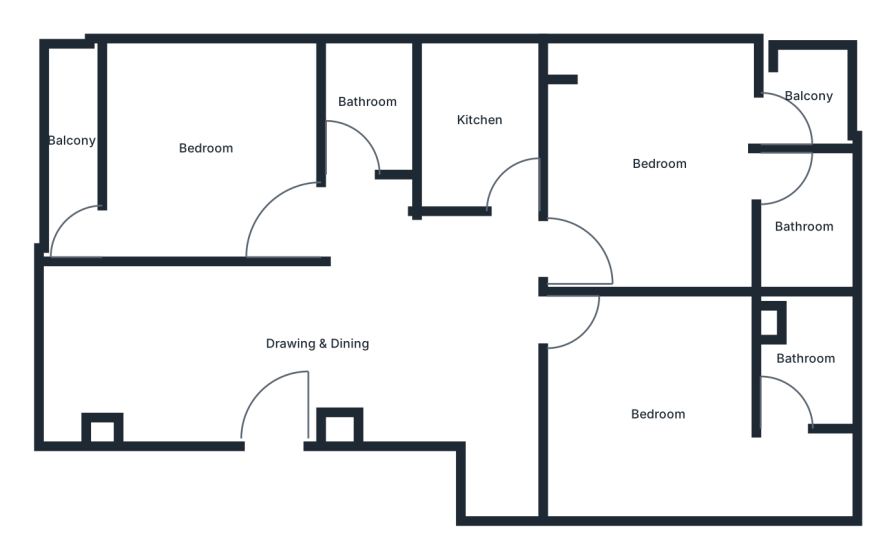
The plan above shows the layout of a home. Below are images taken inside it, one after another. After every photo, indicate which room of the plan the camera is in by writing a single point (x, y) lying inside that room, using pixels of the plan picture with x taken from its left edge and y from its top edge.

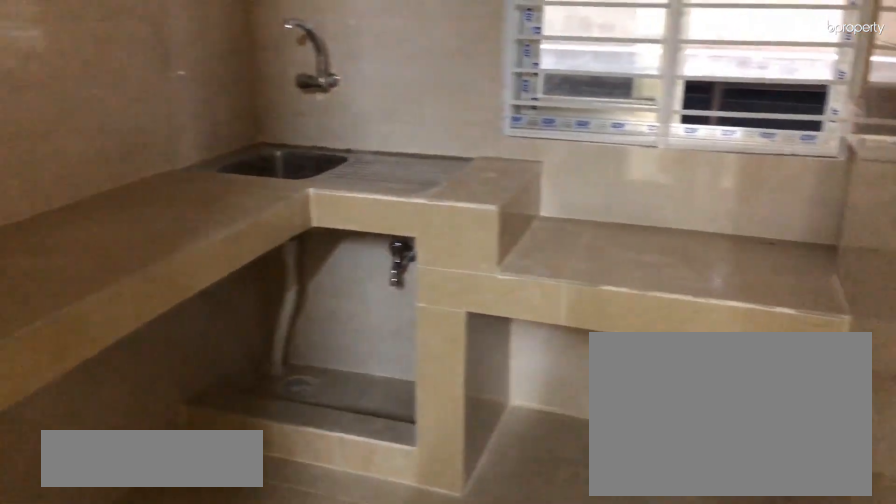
(476, 124)
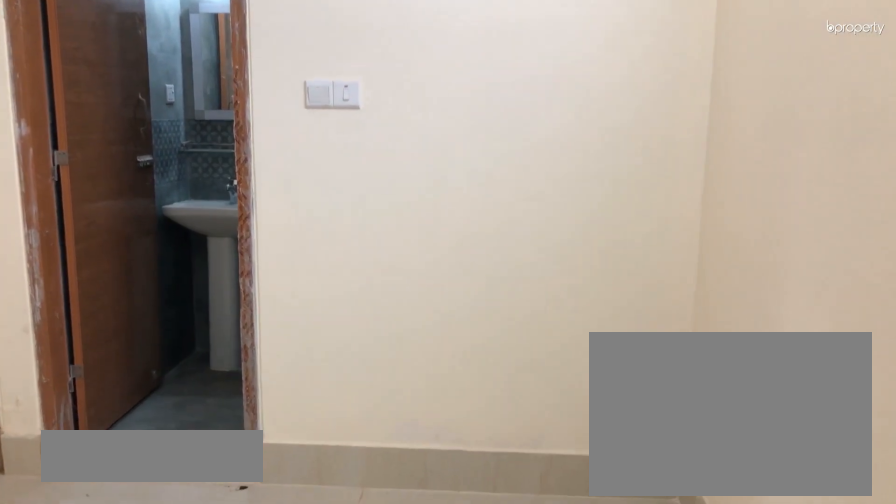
(655, 167)
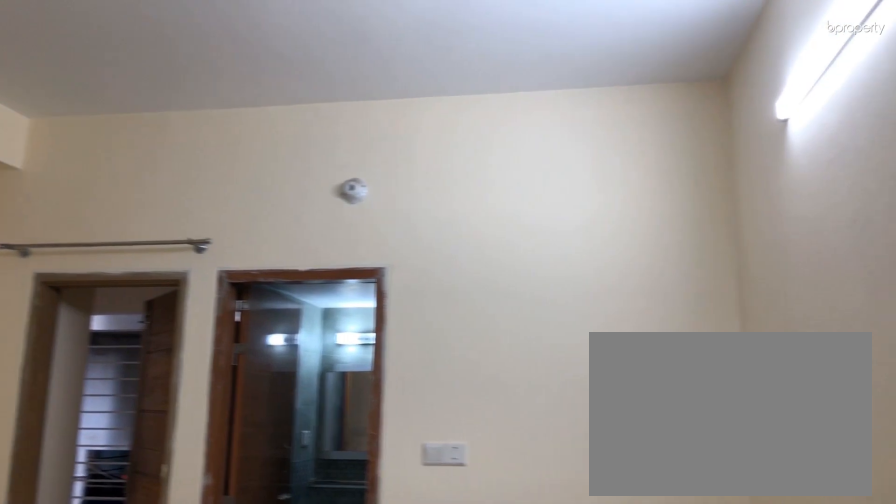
(655, 167)
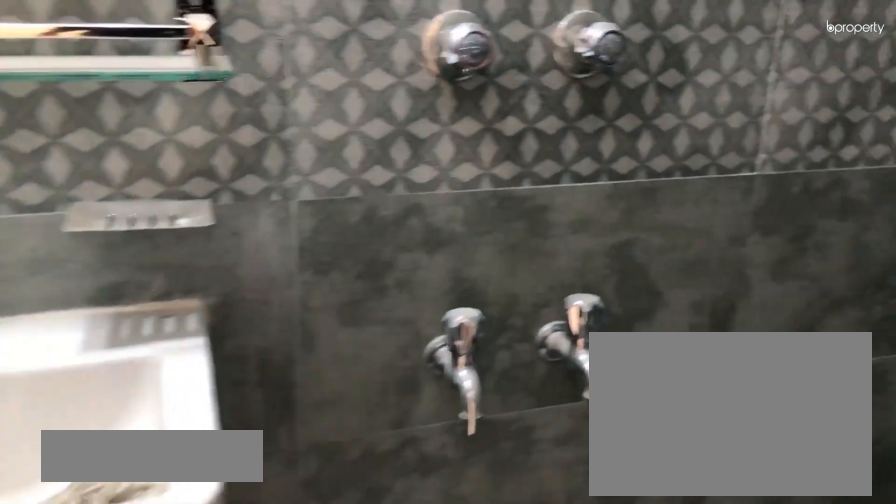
(800, 220)
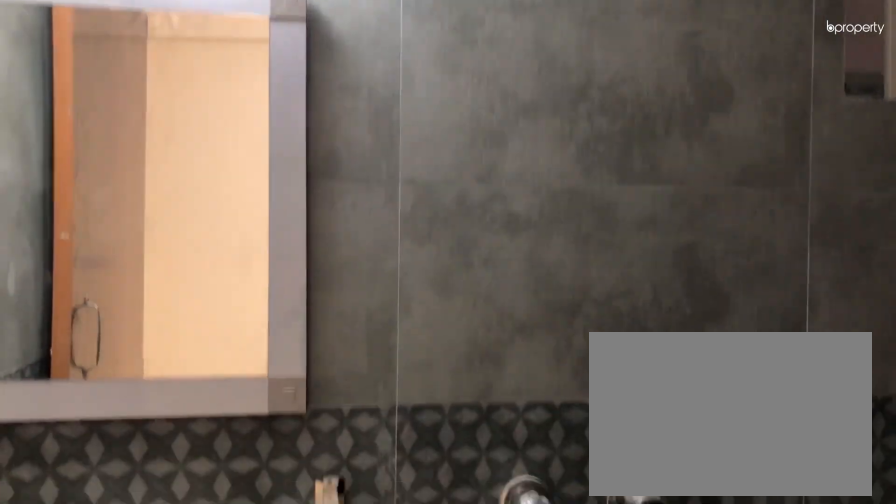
(800, 220)
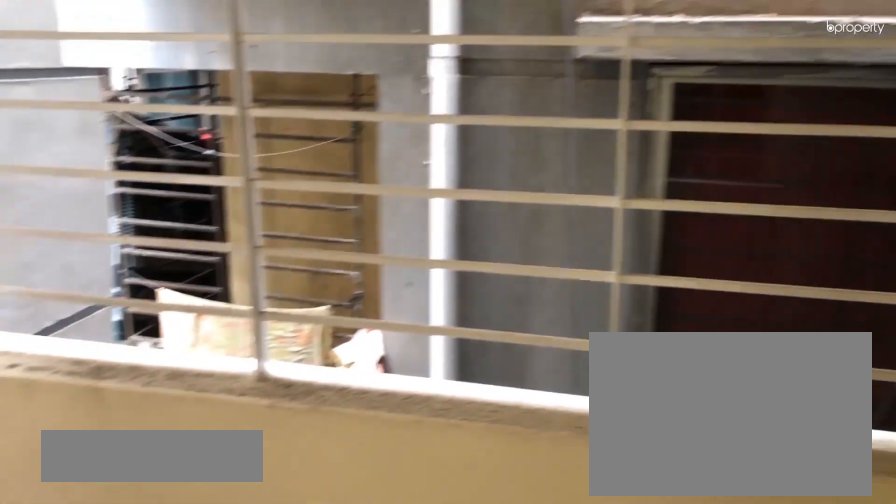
(799, 96)
